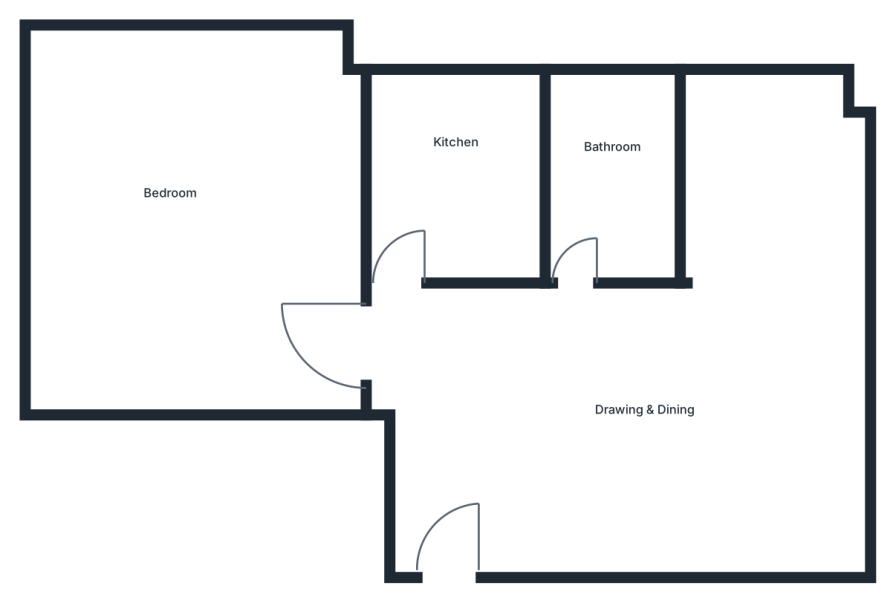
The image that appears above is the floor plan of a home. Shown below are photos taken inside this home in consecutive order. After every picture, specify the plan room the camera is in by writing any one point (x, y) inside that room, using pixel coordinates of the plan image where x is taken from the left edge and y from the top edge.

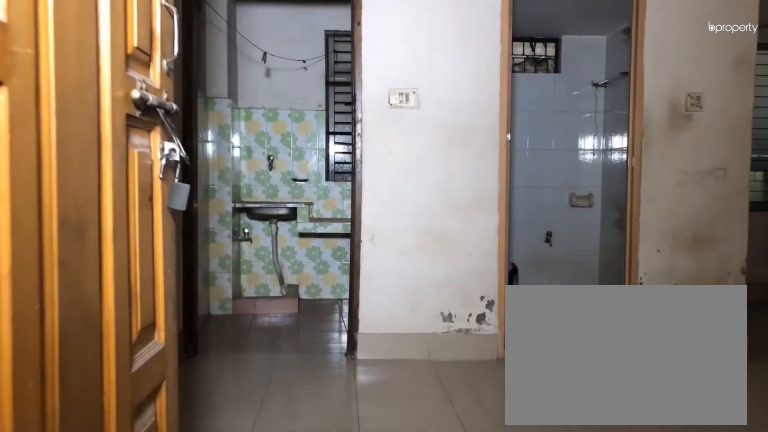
(477, 535)
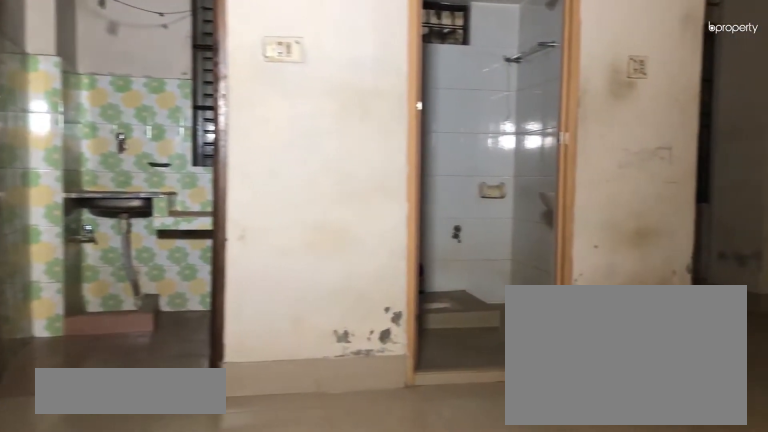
(626, 420)
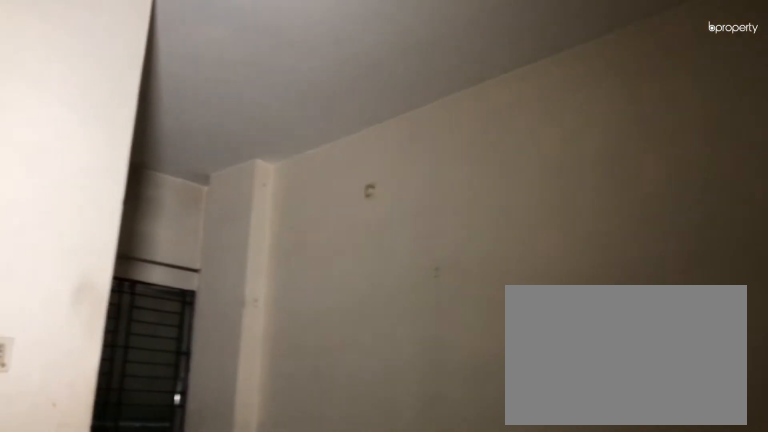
(626, 420)
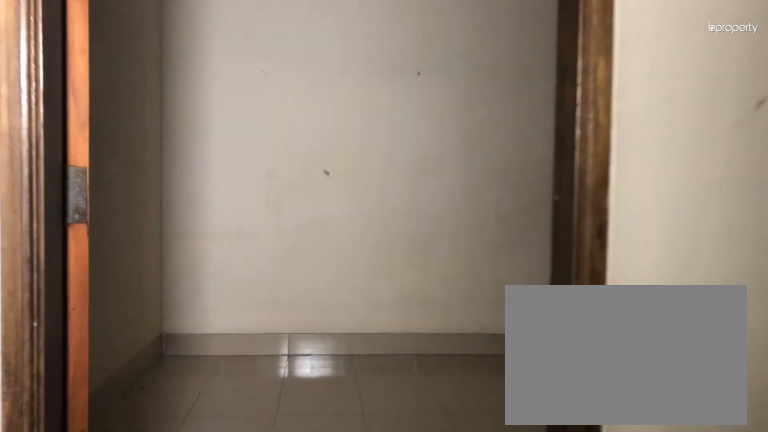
(347, 331)
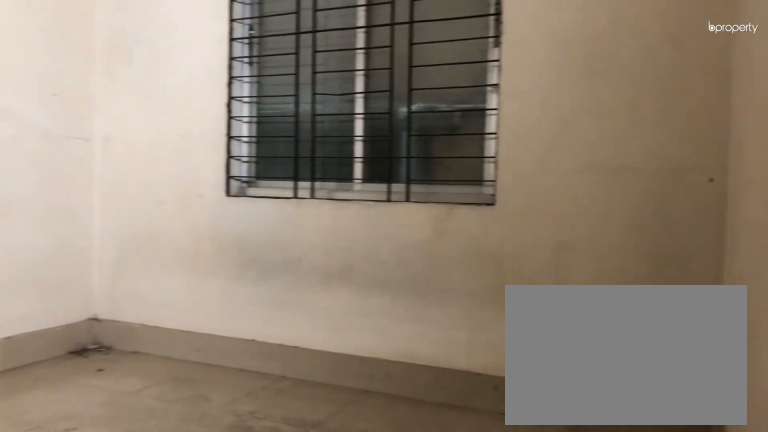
(134, 212)
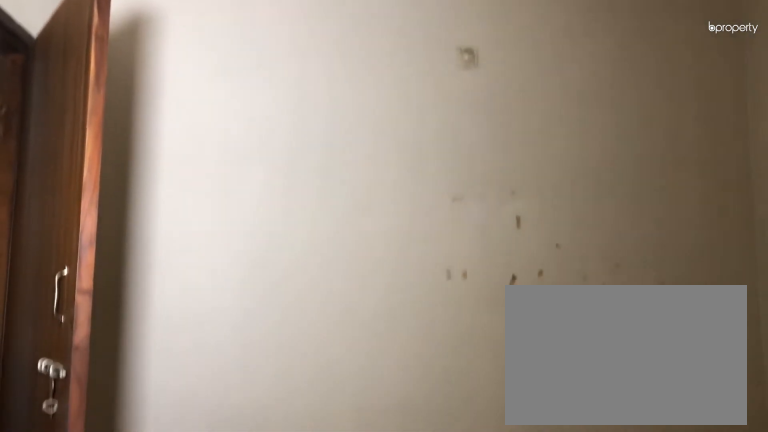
(134, 212)
